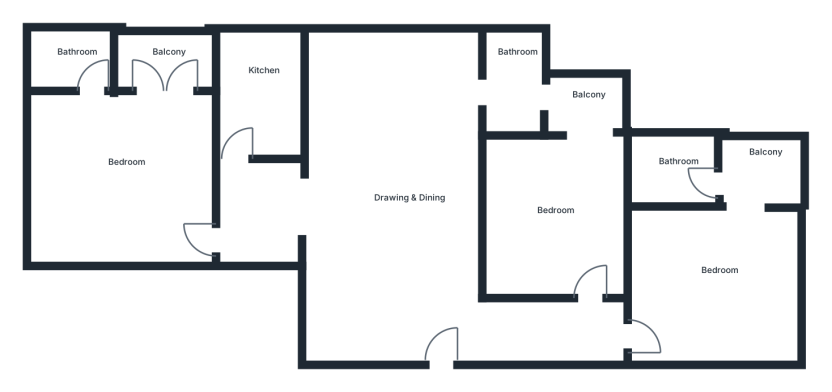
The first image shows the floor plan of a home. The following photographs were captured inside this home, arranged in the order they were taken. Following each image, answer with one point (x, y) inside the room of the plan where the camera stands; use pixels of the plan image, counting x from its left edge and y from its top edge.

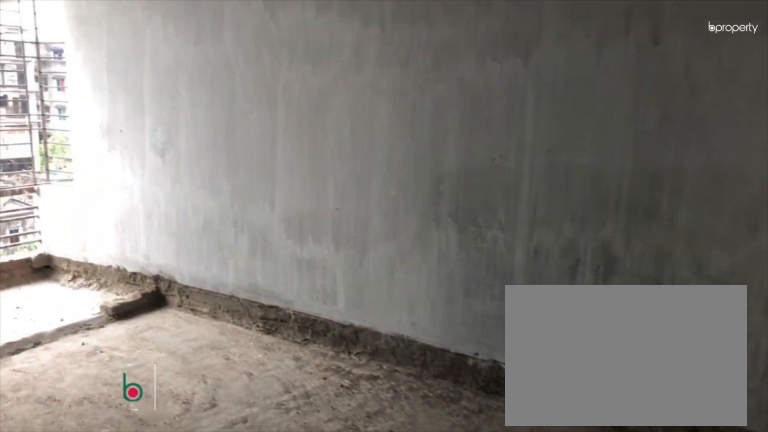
(541, 214)
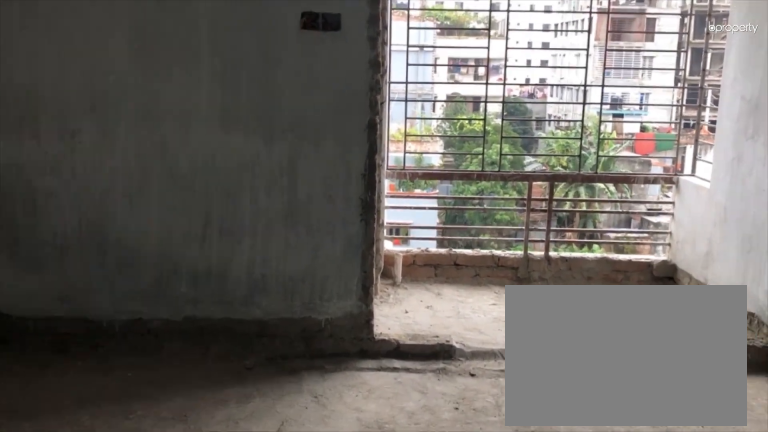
(541, 214)
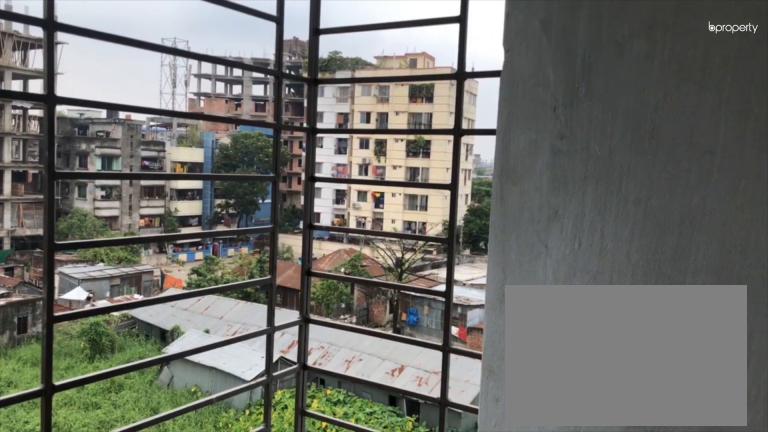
(591, 100)
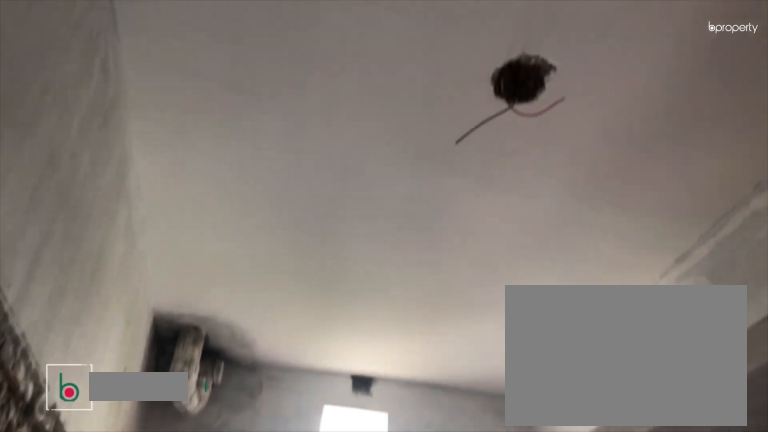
(274, 94)
